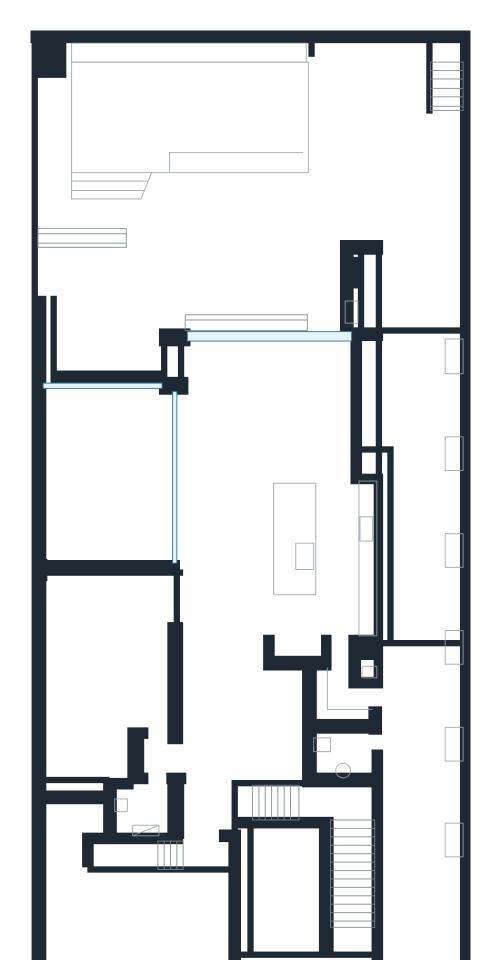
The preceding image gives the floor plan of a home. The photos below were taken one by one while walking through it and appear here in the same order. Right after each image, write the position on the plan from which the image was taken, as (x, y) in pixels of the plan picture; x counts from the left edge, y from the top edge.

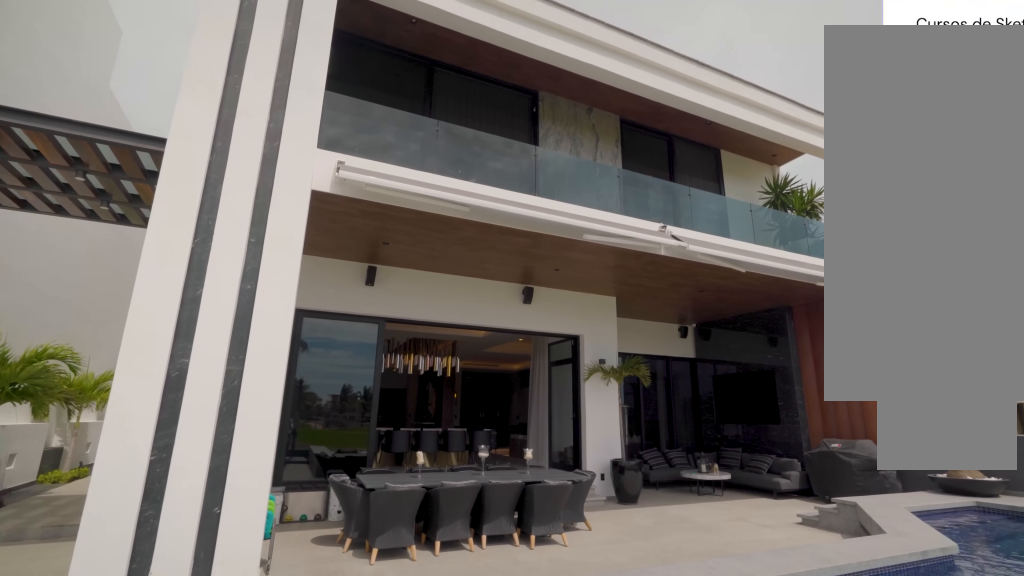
(379, 145)
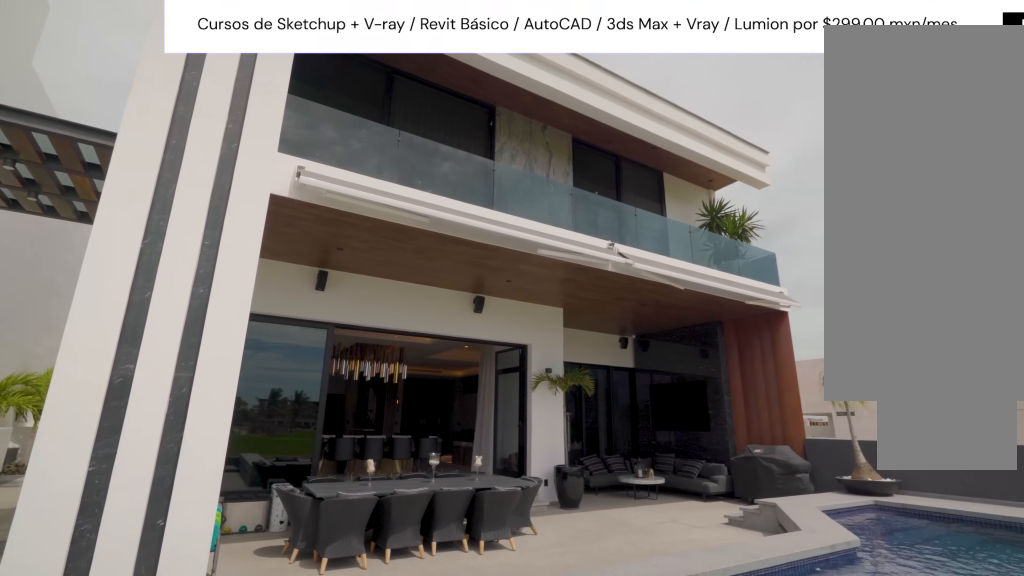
(393, 145)
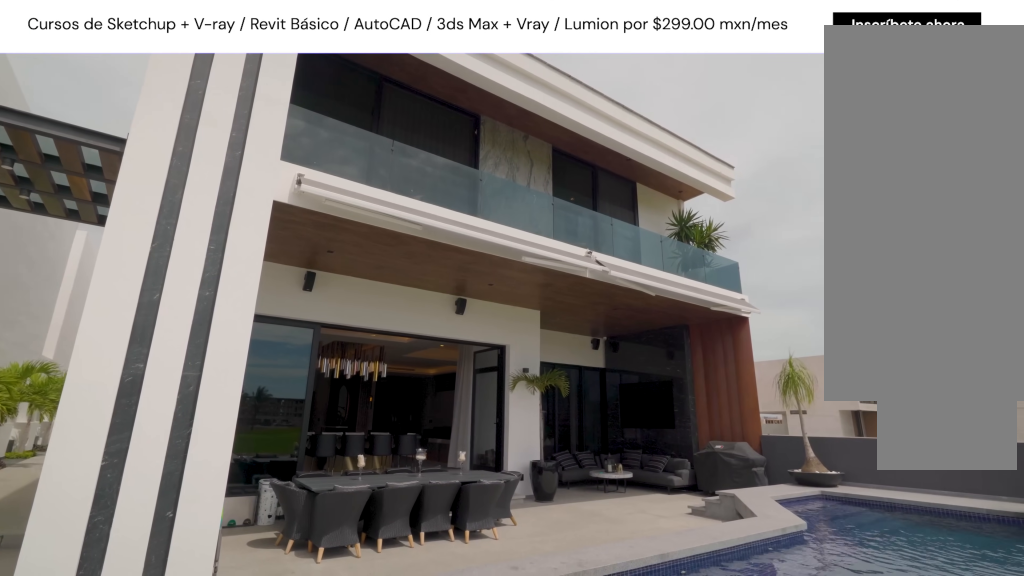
(395, 140)
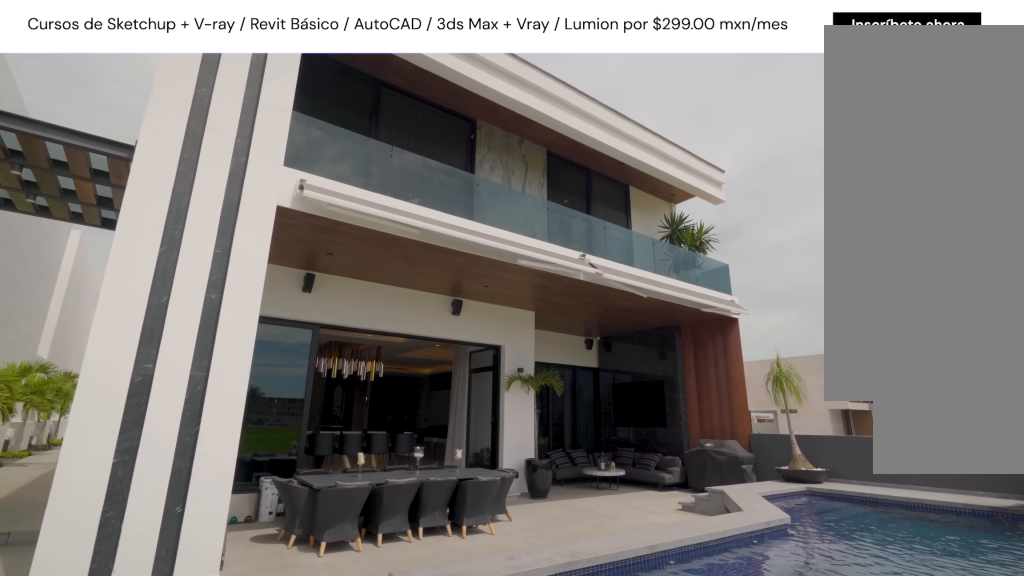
(396, 127)
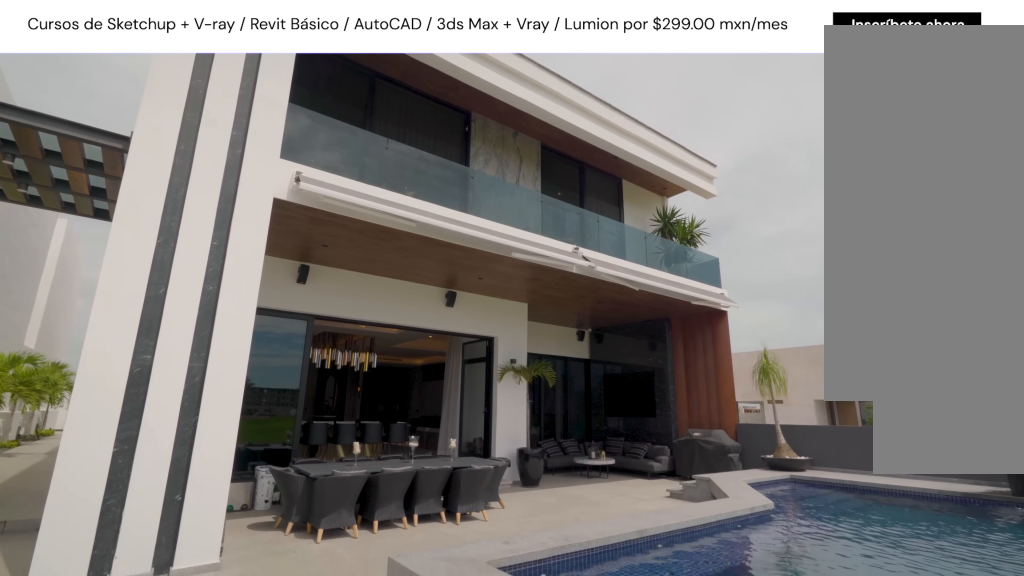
(396, 126)
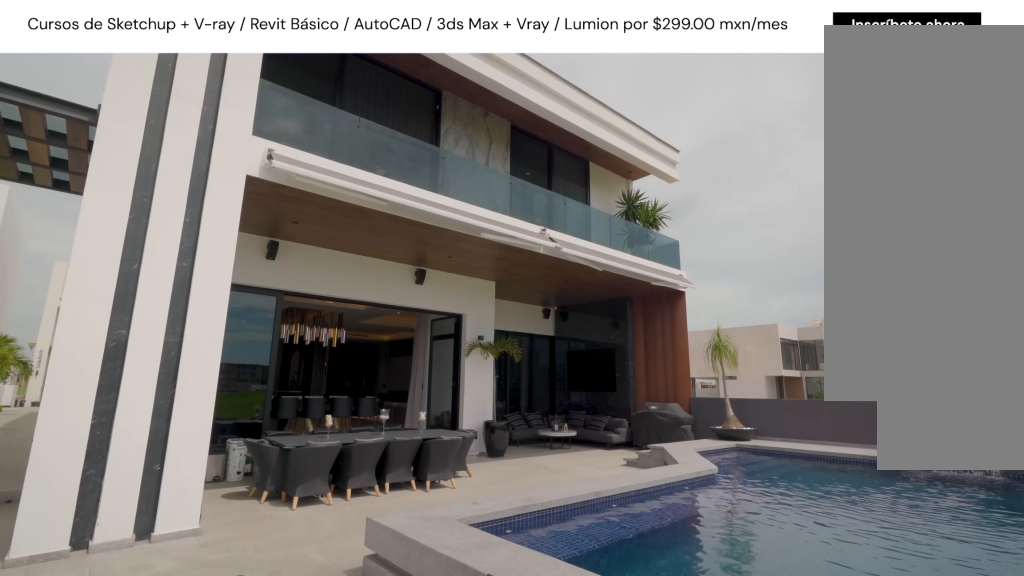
(396, 125)
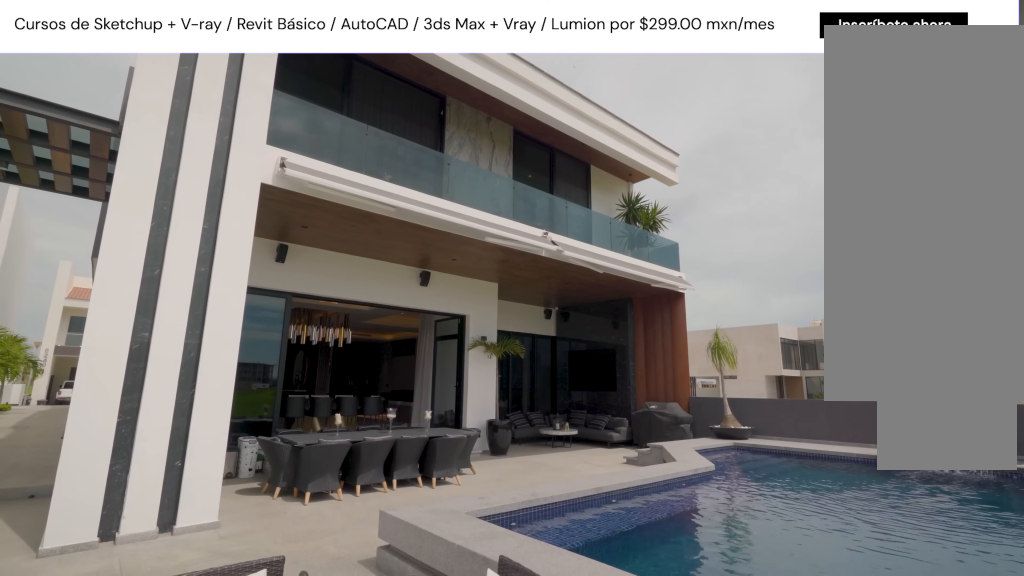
(396, 125)
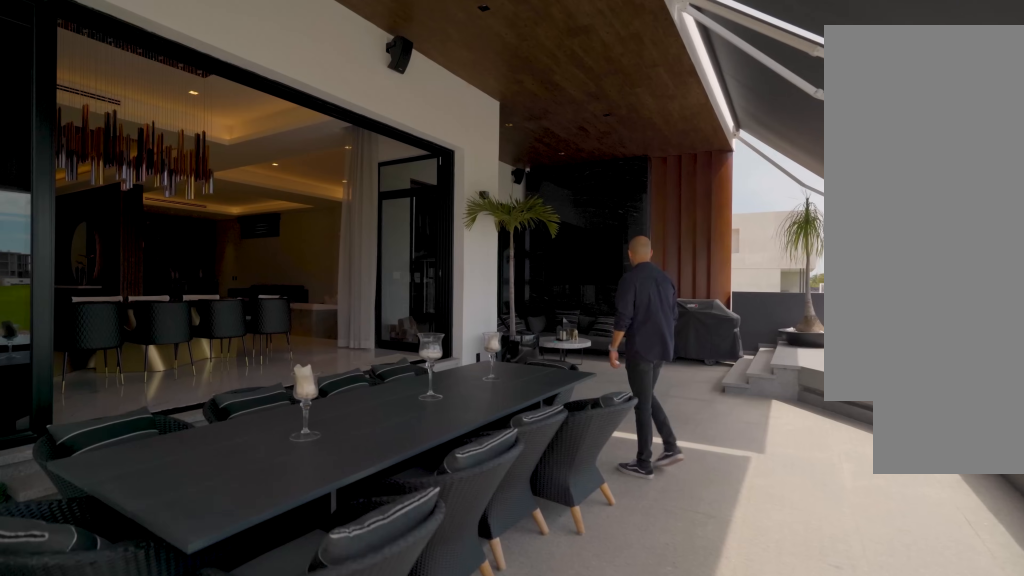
(349, 163)
